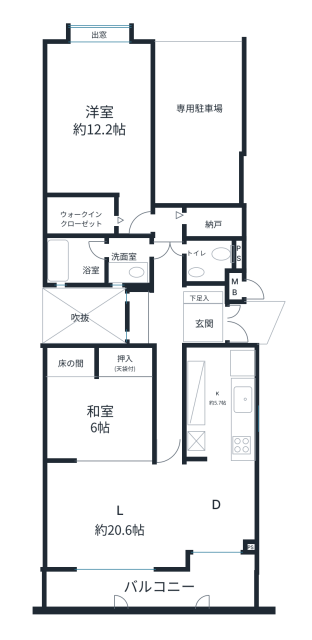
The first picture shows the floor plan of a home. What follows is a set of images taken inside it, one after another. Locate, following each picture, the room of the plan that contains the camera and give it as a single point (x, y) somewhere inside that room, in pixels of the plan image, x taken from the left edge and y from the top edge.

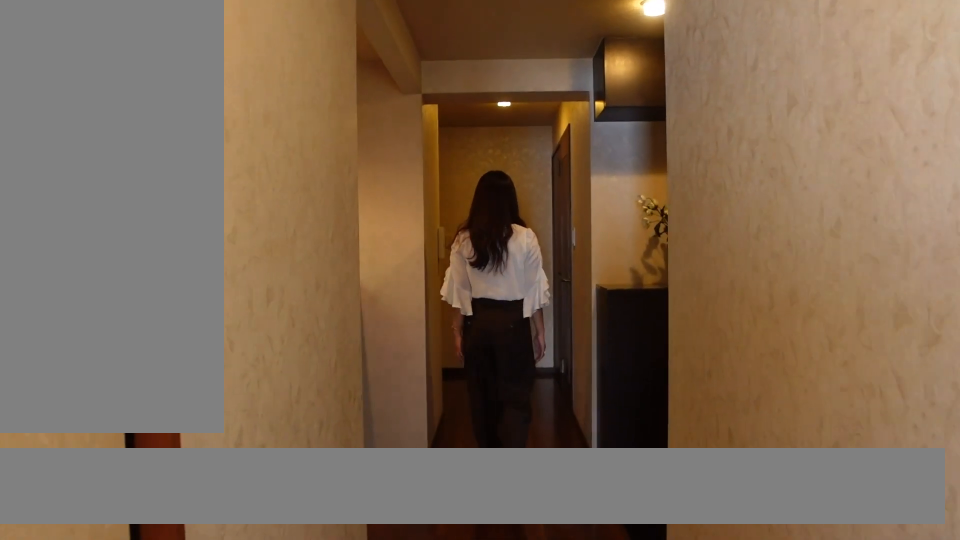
(166, 318)
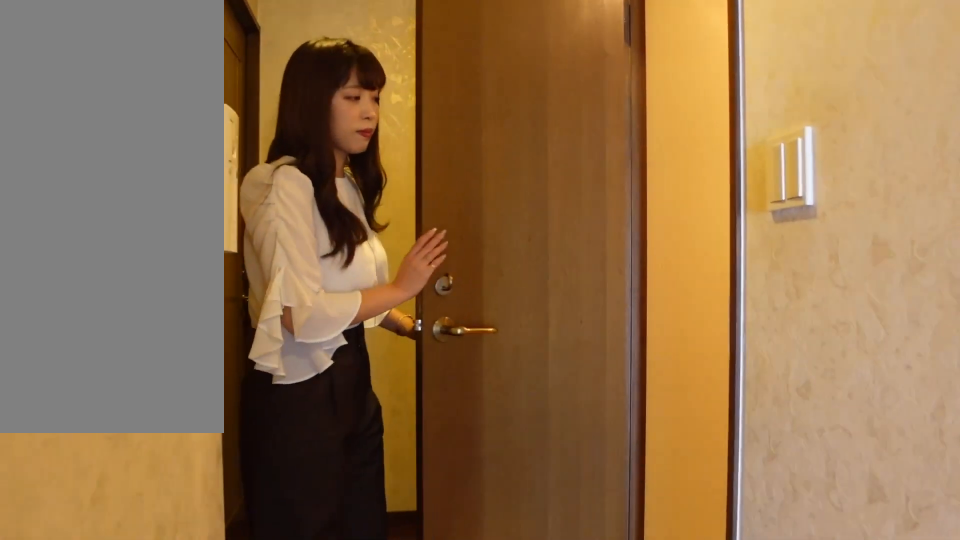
(166, 318)
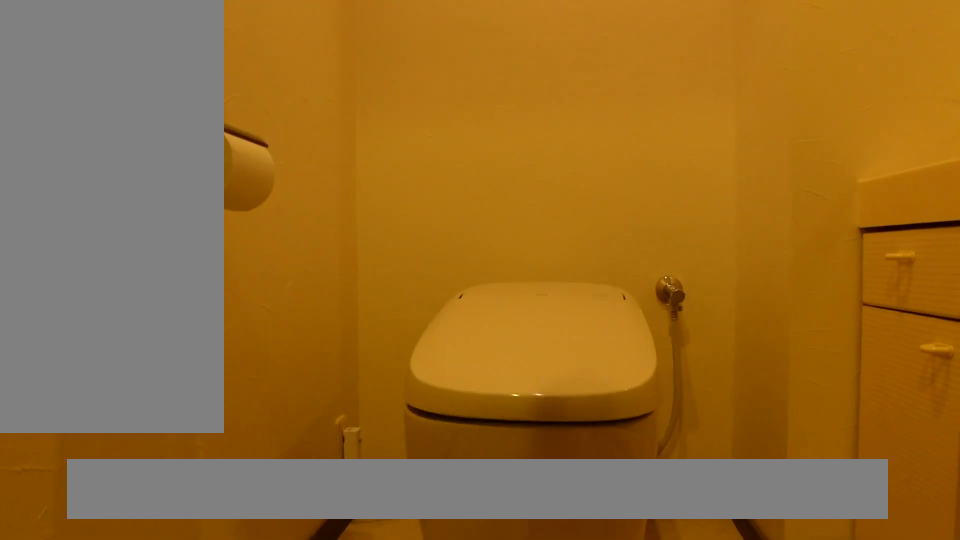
(207, 260)
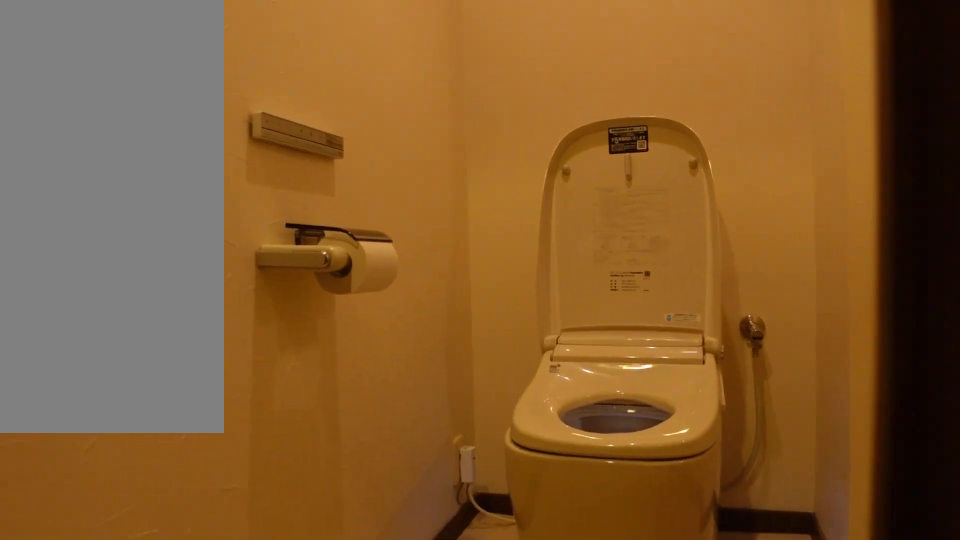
(207, 260)
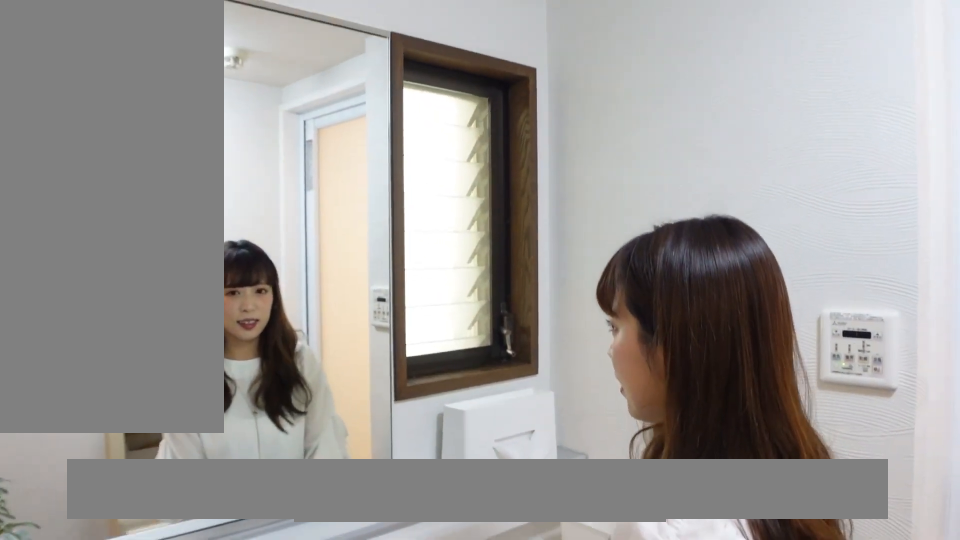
(128, 260)
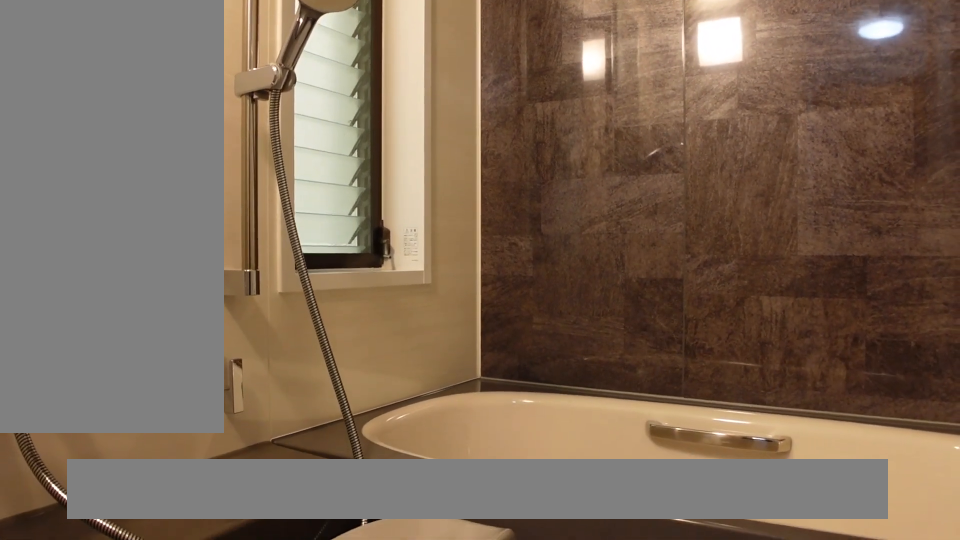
(73, 259)
